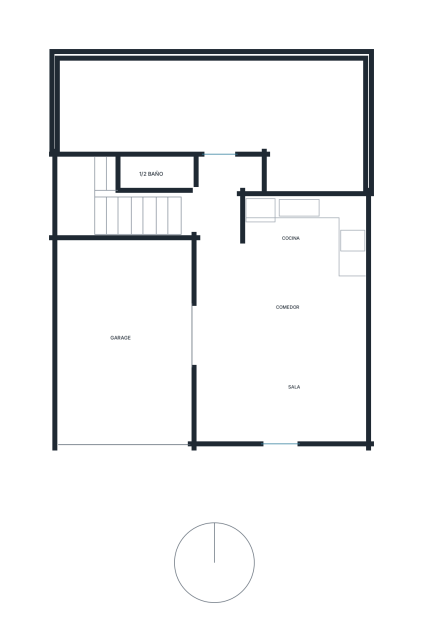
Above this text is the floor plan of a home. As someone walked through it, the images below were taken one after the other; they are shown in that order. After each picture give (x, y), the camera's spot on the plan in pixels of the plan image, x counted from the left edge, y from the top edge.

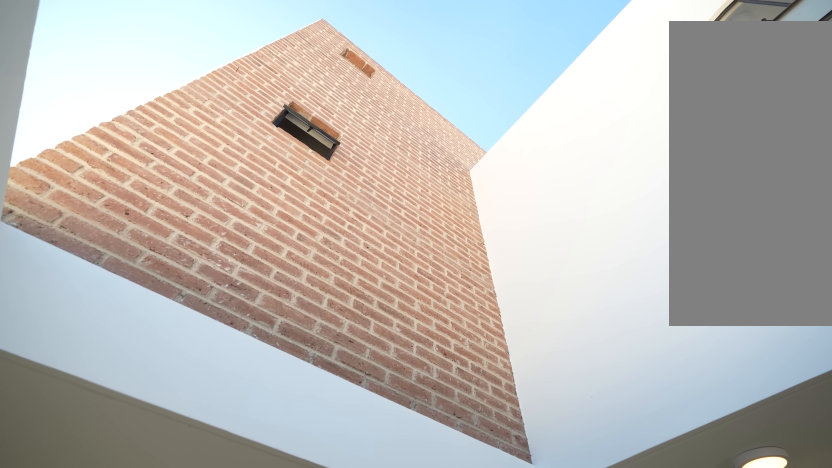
(165, 406)
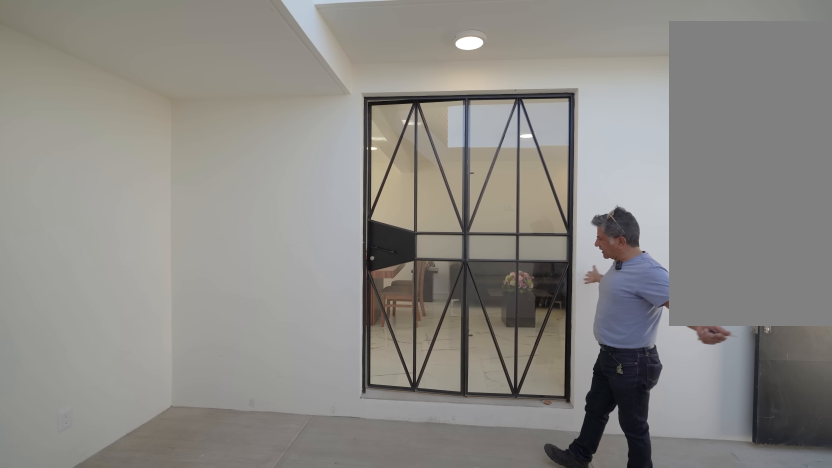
(83, 319)
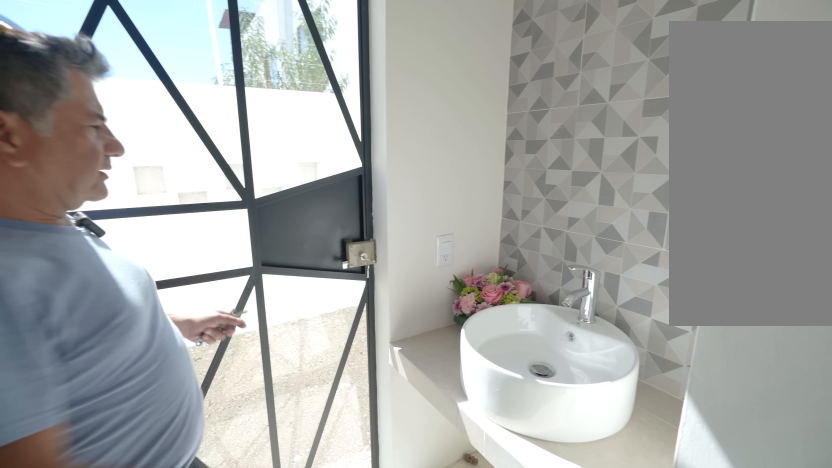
(220, 207)
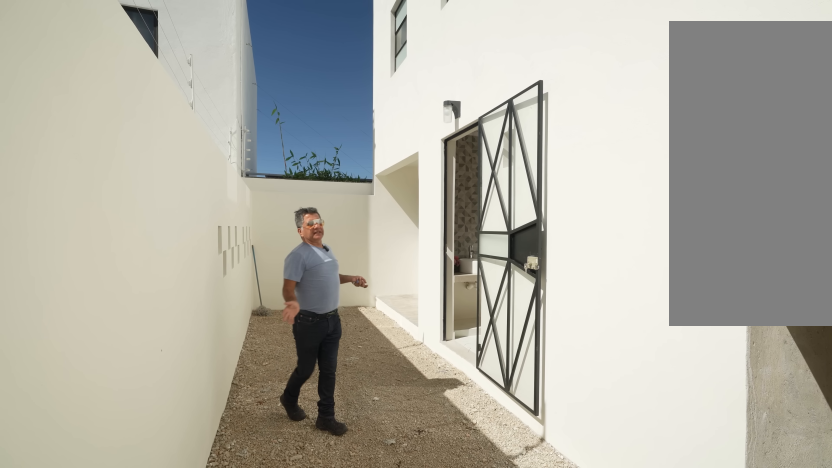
(81, 110)
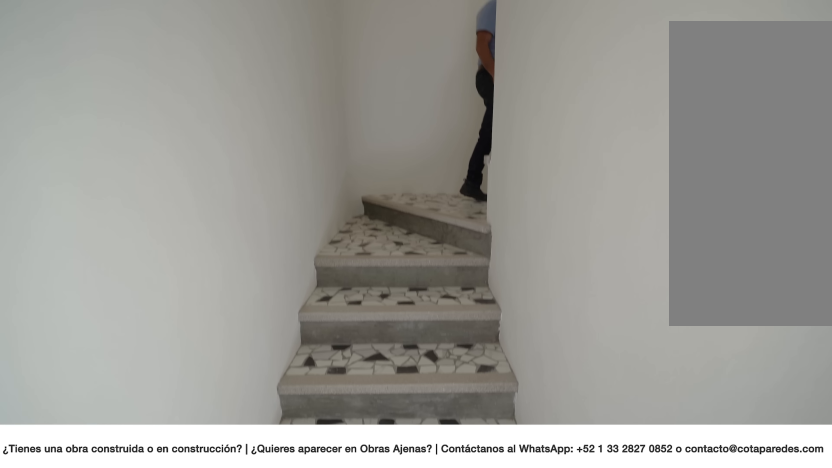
(189, 210)
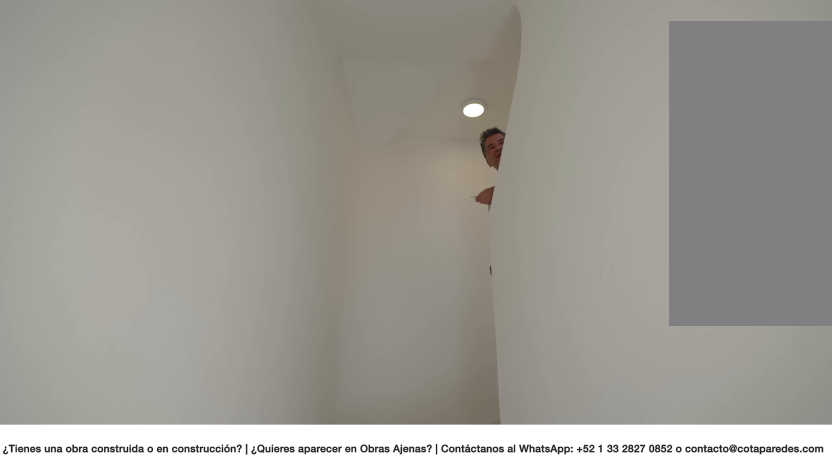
(189, 210)
